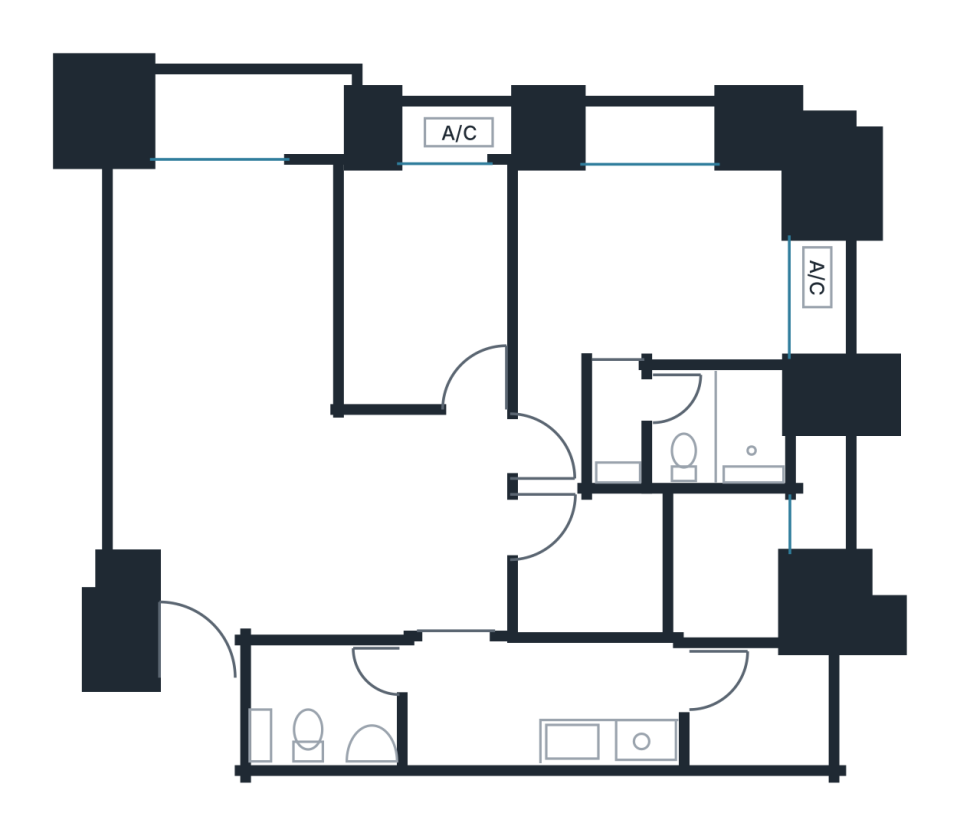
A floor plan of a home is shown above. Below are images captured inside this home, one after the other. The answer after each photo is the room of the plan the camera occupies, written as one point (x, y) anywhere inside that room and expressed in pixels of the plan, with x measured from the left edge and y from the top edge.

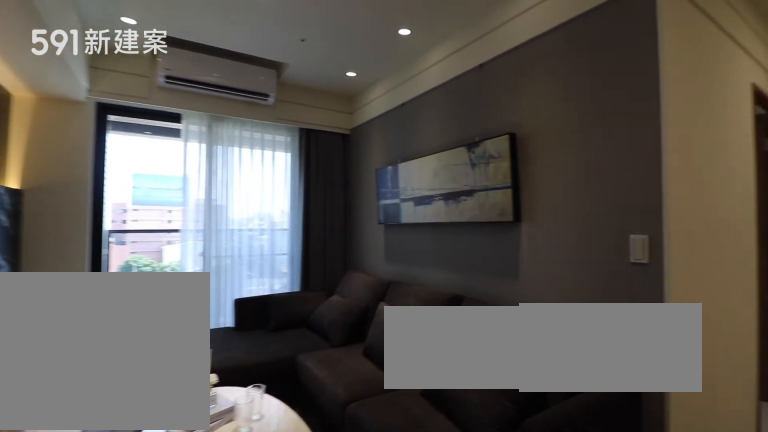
(223, 282)
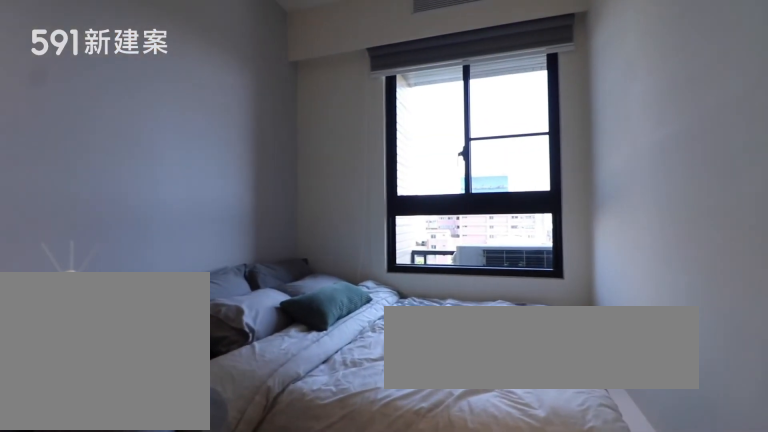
(424, 281)
